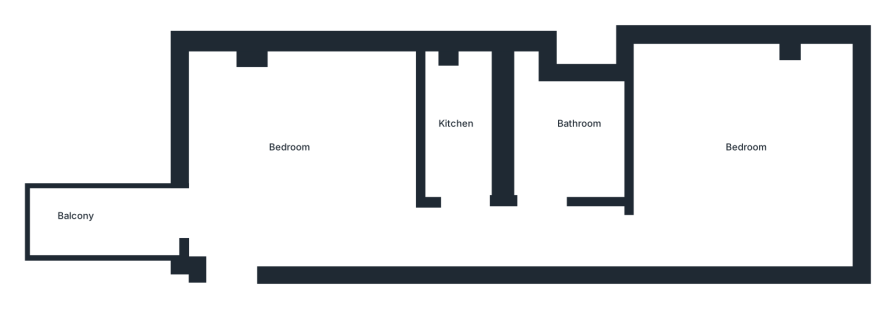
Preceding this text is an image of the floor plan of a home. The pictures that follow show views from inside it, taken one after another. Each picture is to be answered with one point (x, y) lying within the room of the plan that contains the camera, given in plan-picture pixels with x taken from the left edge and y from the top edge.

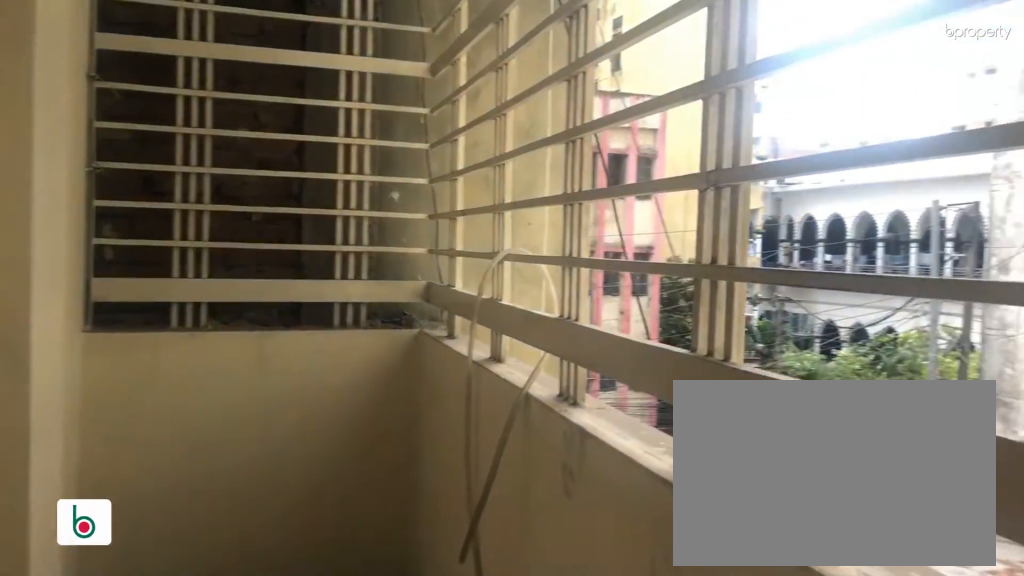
(107, 219)
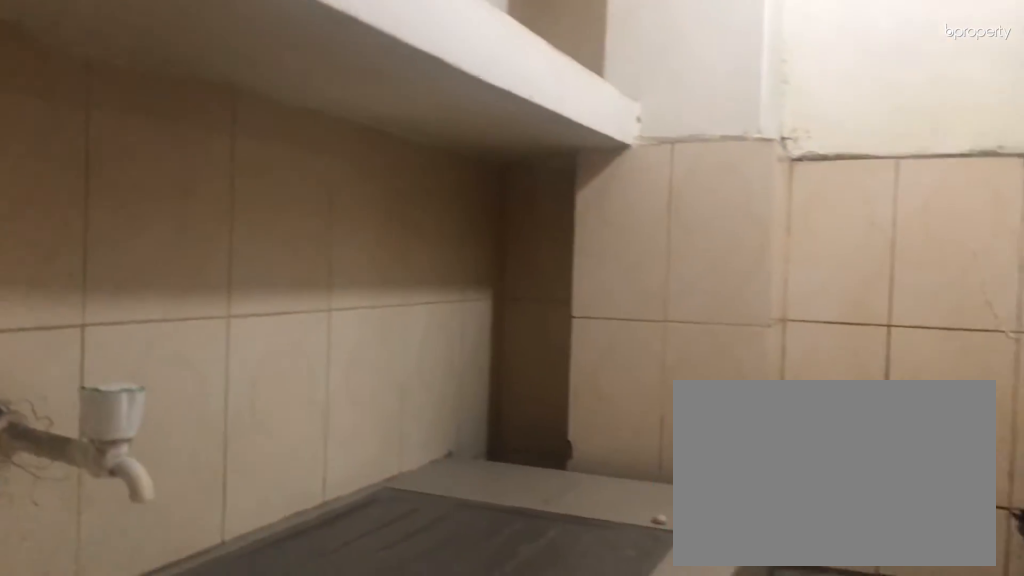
(459, 135)
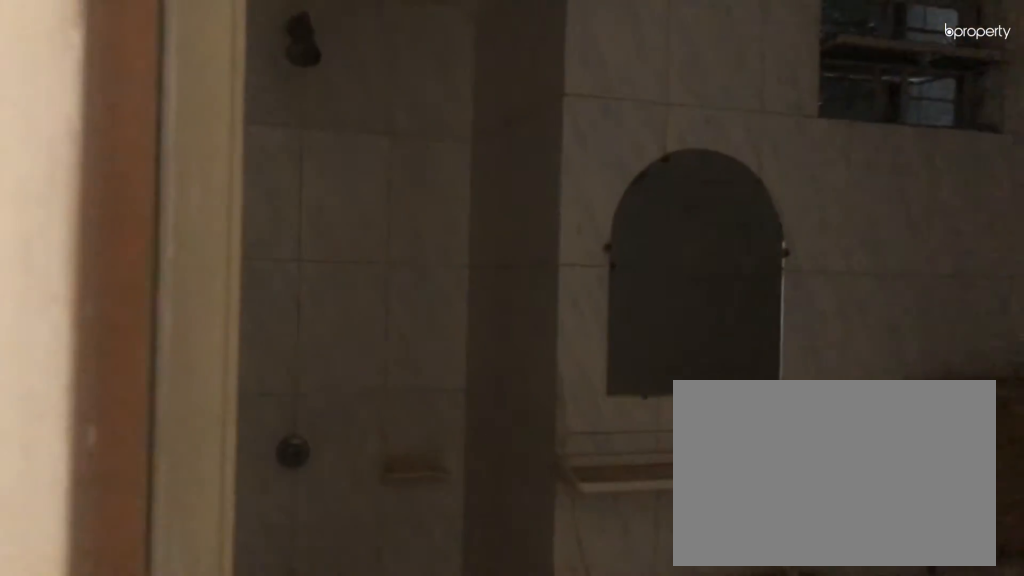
(564, 143)
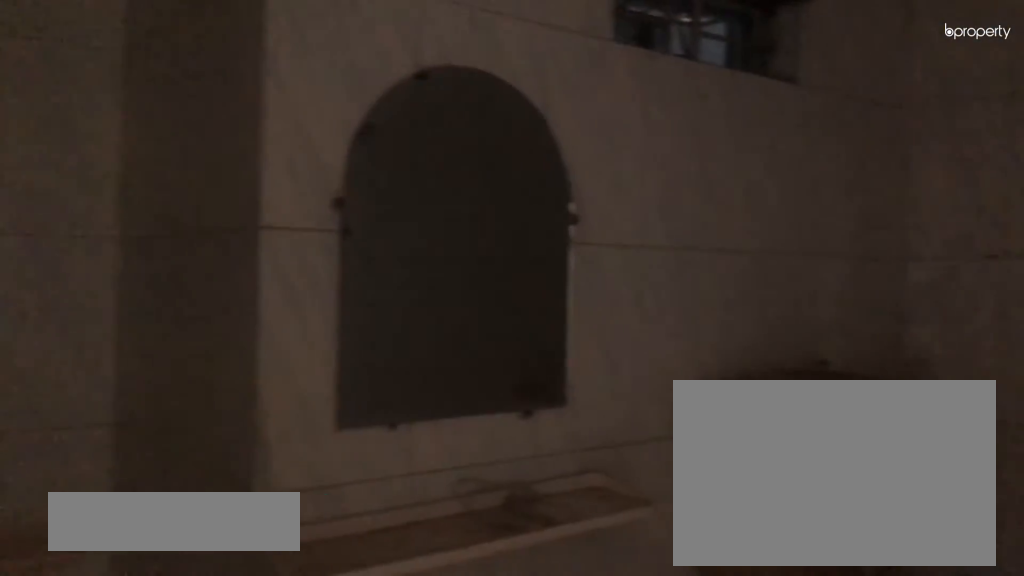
(564, 143)
